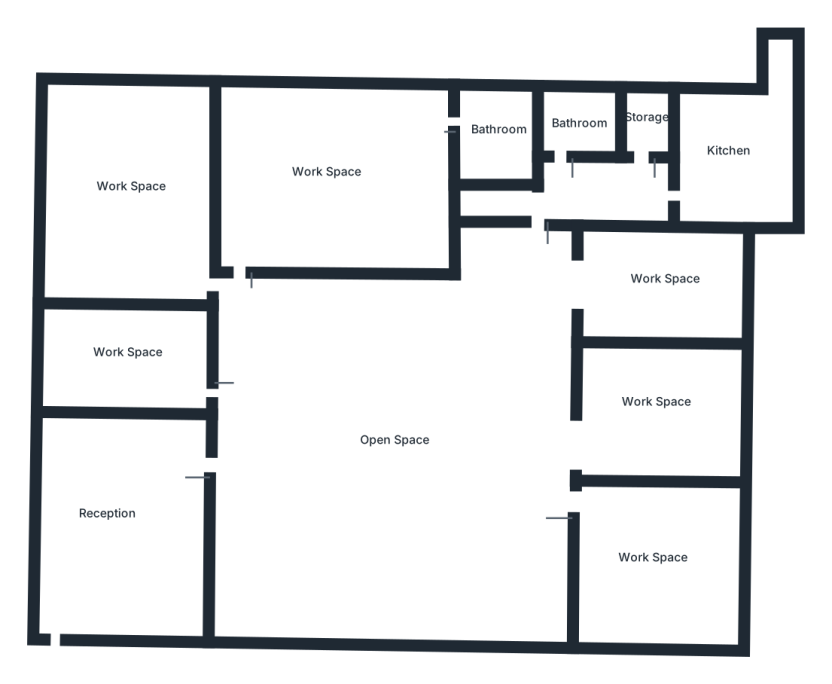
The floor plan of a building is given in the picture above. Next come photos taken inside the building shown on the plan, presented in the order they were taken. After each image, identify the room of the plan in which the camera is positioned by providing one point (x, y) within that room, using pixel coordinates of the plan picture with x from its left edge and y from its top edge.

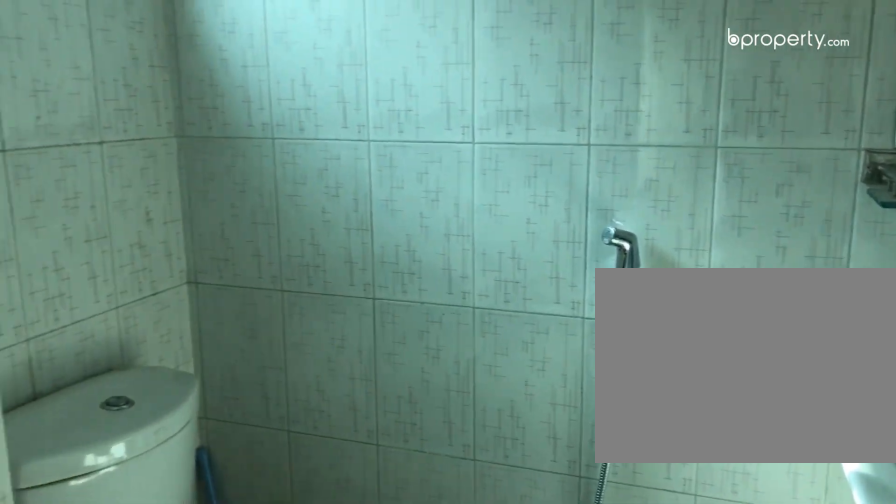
(496, 144)
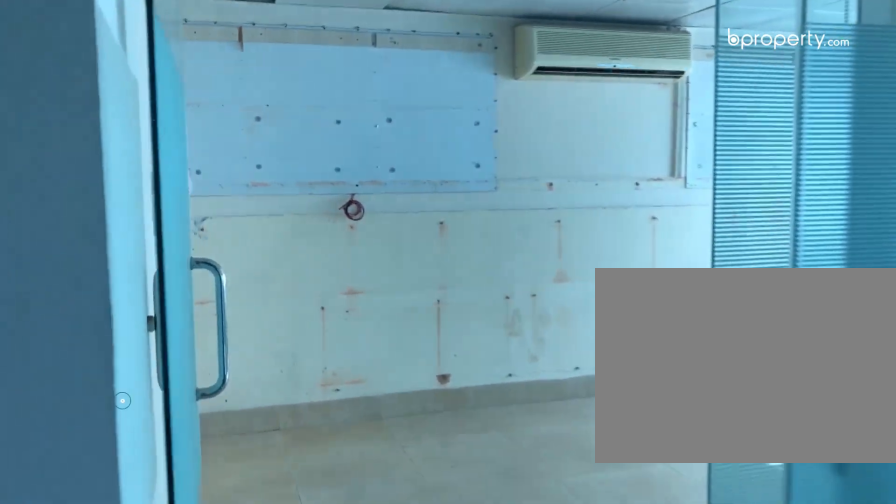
(131, 166)
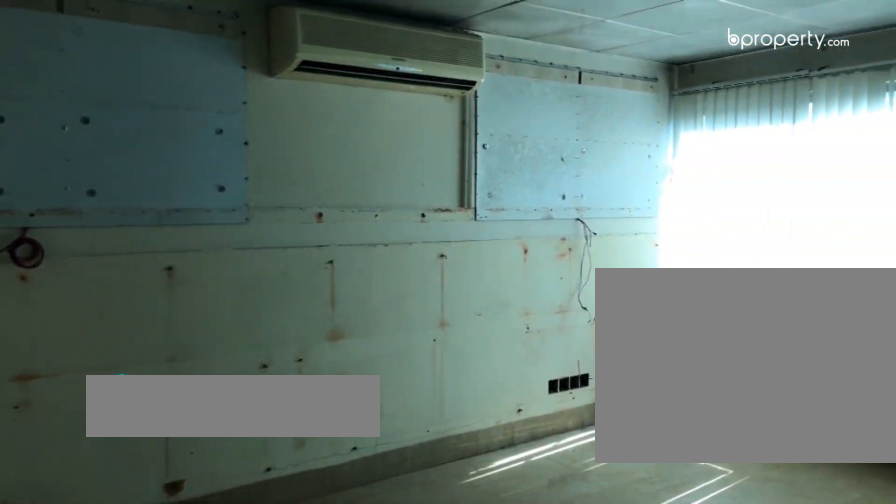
(131, 166)
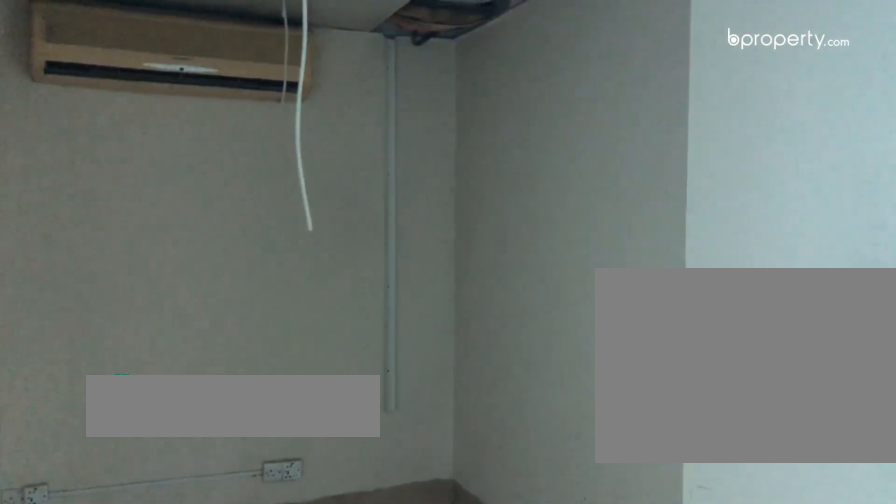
(134, 381)
